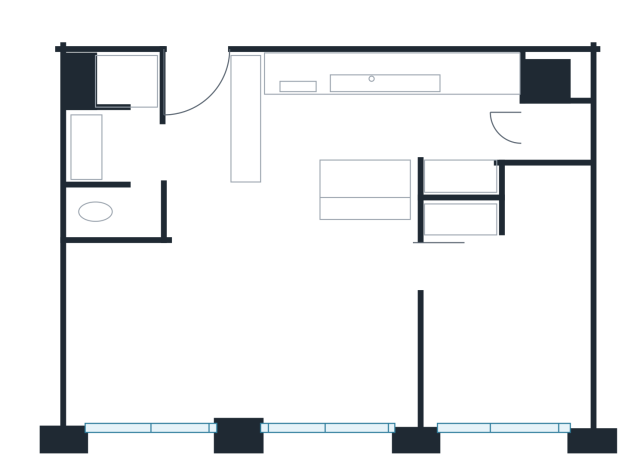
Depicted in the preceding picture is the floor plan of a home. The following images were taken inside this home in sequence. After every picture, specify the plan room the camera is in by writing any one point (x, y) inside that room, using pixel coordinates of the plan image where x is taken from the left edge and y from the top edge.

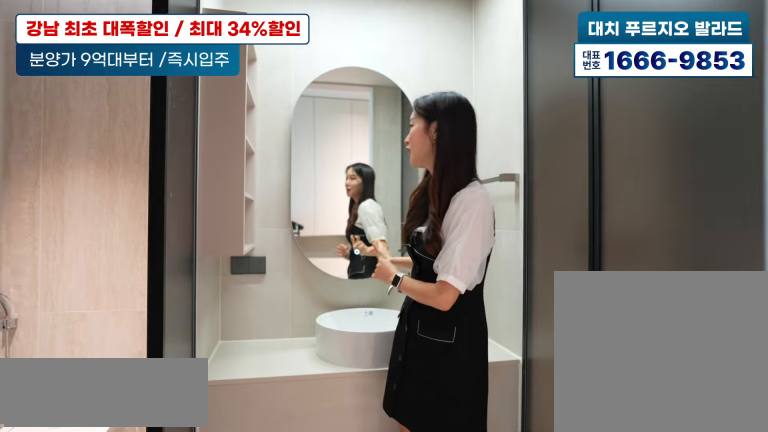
(127, 134)
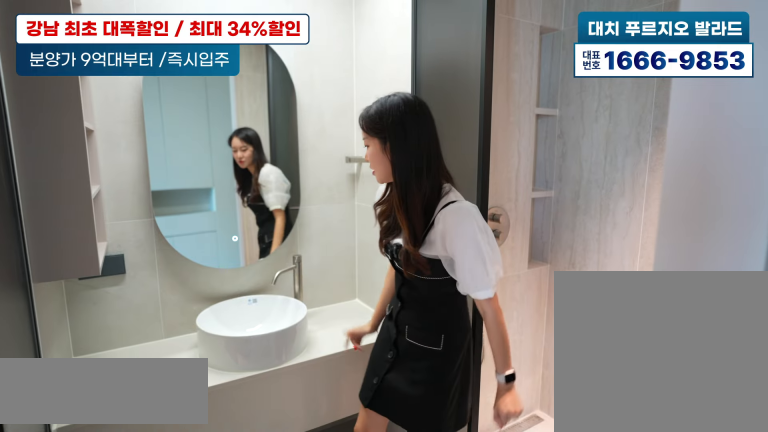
(128, 135)
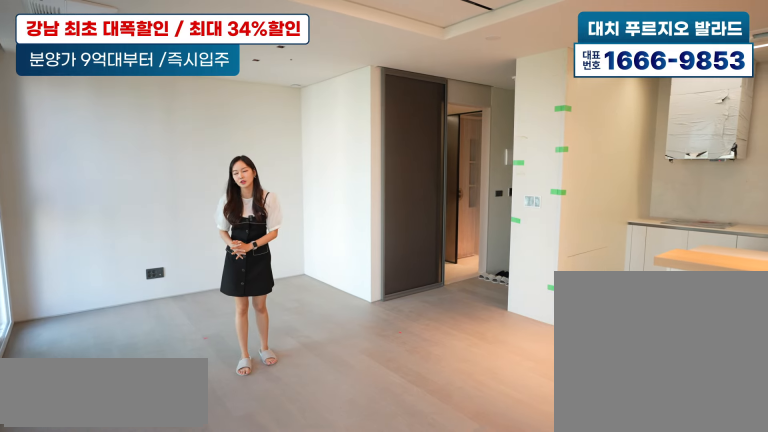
(216, 308)
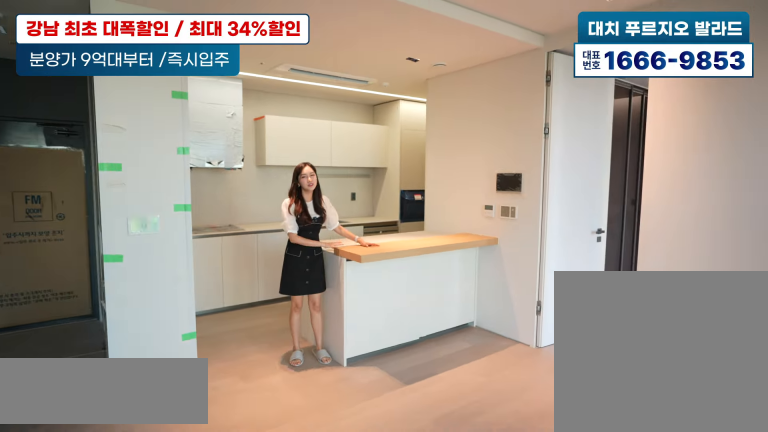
(406, 117)
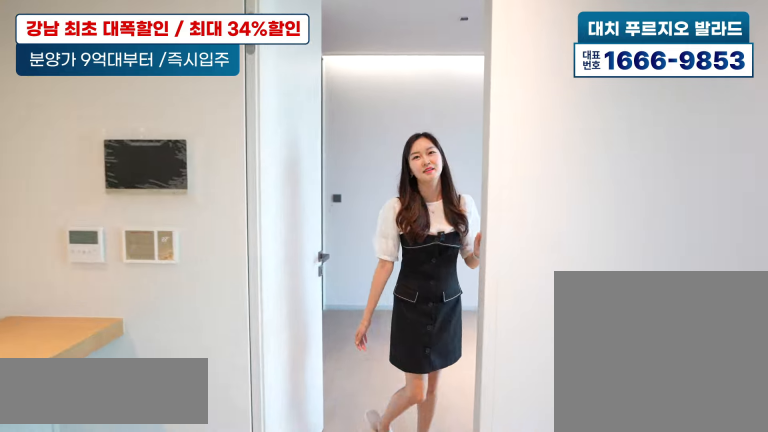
(406, 117)
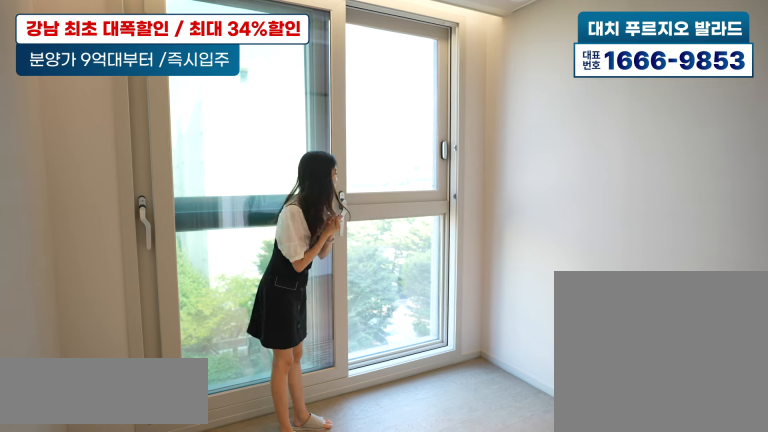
(500, 323)
